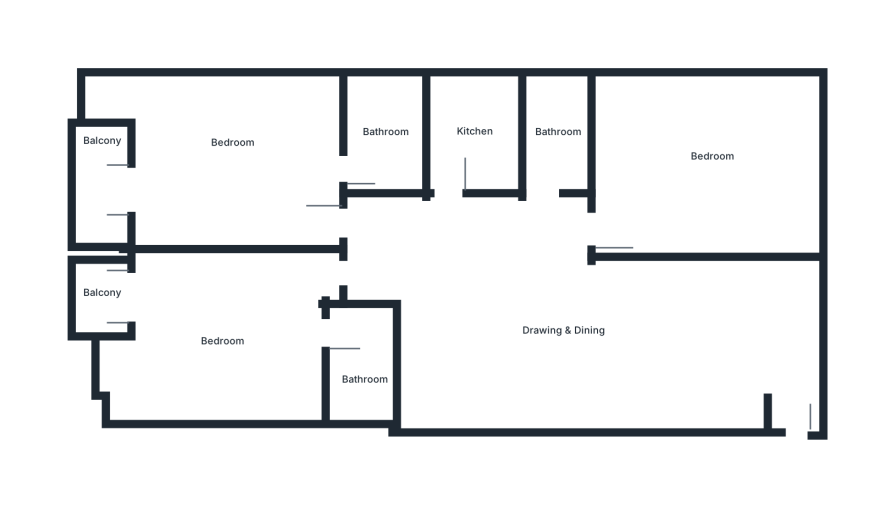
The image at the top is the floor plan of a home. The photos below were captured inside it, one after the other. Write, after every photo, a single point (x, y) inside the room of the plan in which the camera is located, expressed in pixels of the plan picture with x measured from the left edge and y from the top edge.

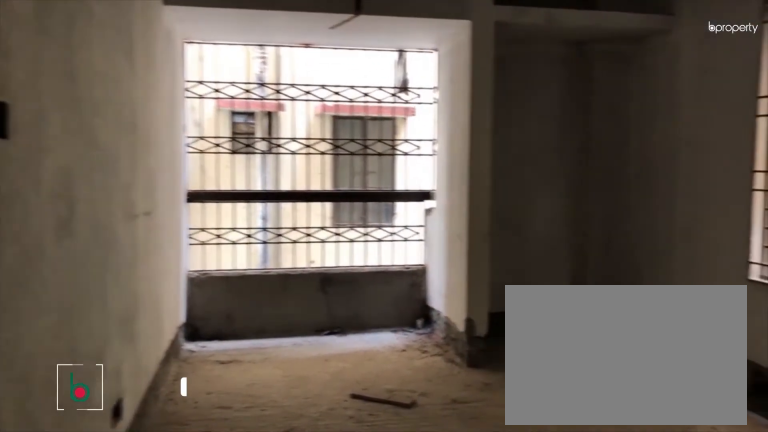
(232, 164)
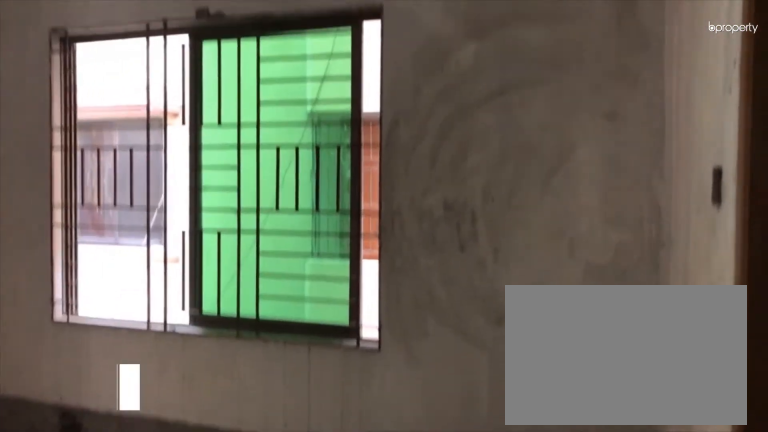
(232, 164)
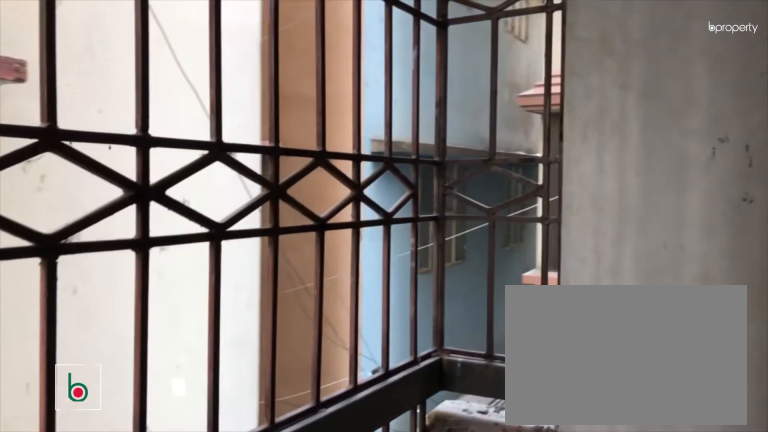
(100, 191)
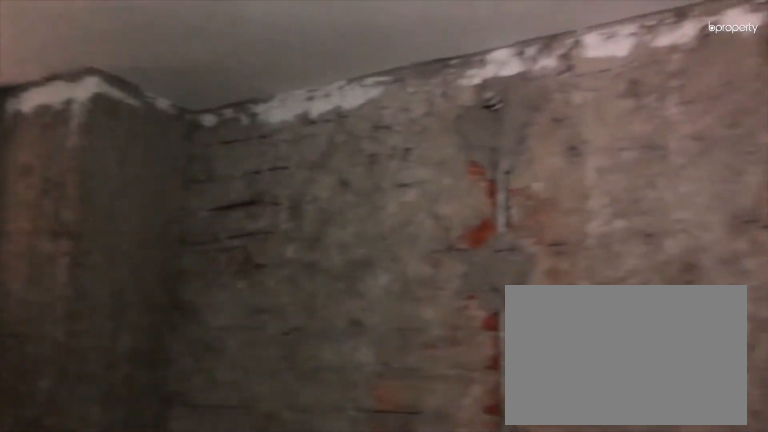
(382, 132)
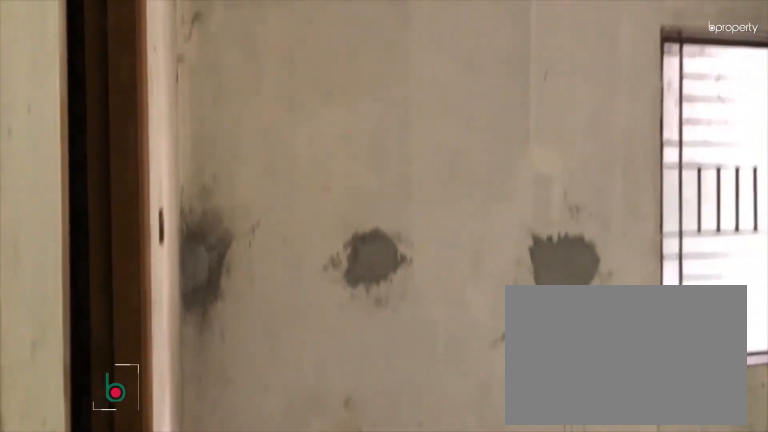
(215, 342)
